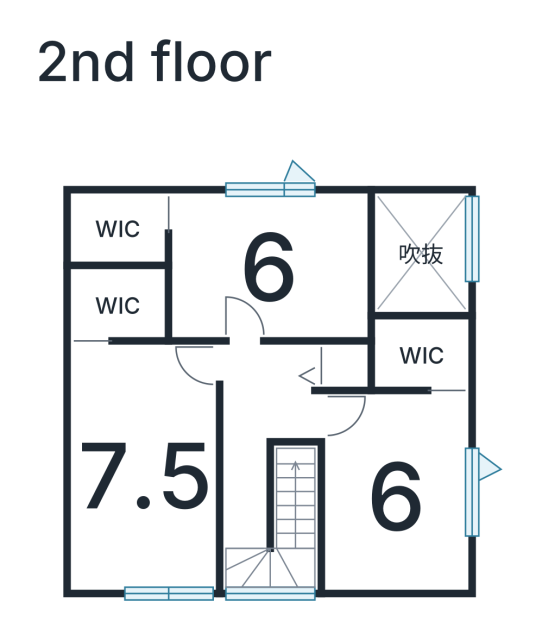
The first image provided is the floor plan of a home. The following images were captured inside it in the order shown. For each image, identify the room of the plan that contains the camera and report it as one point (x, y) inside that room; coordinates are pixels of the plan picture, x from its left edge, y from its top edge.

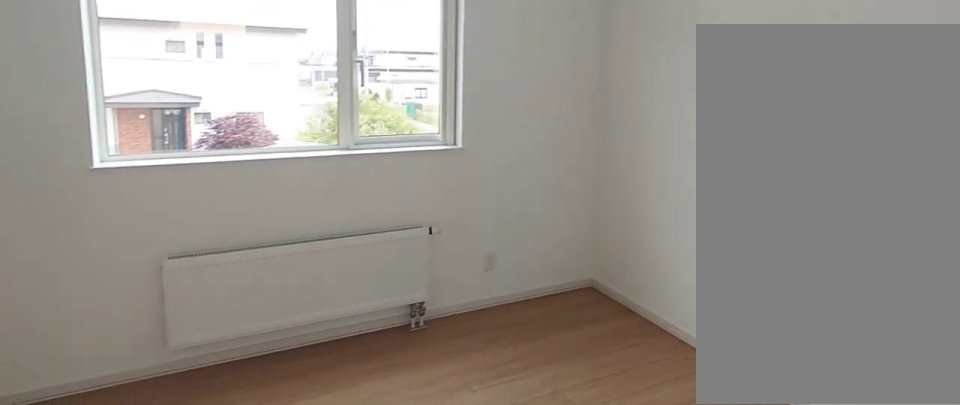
(271, 272)
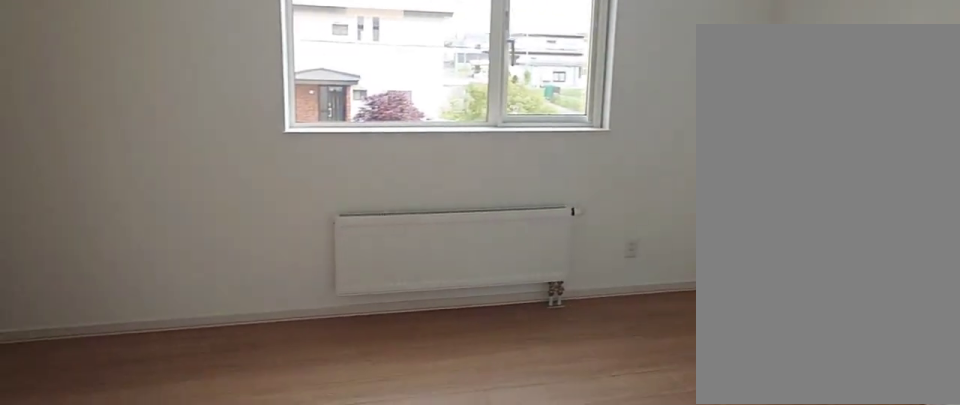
(271, 272)
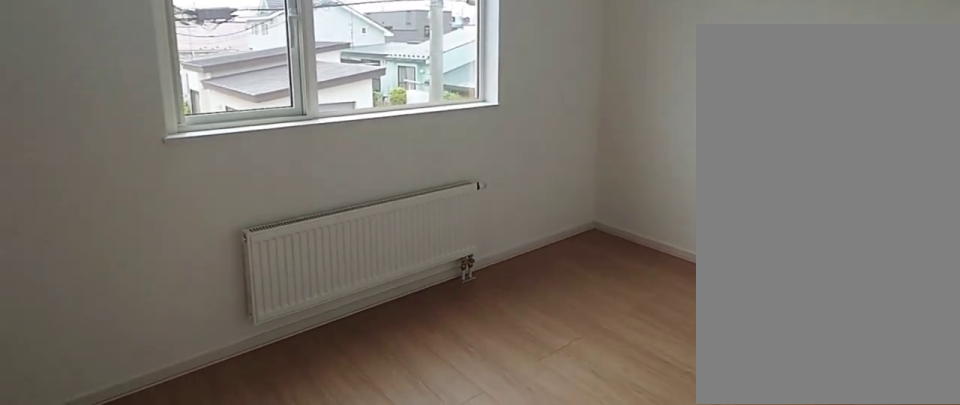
(394, 505)
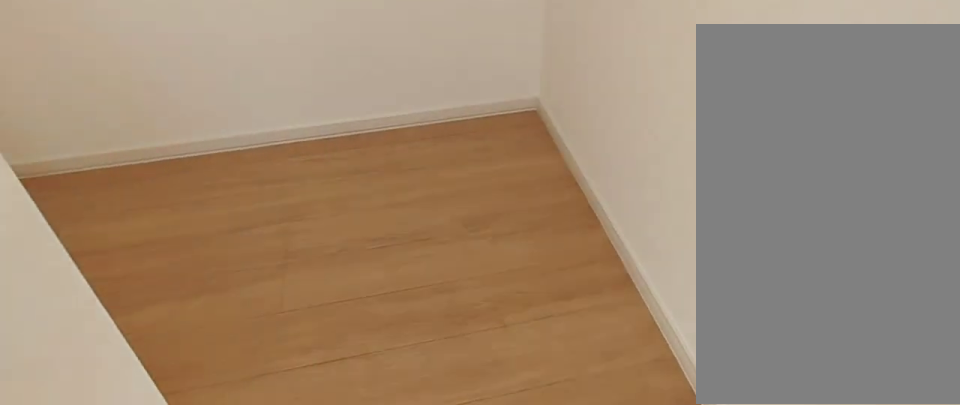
(426, 356)
